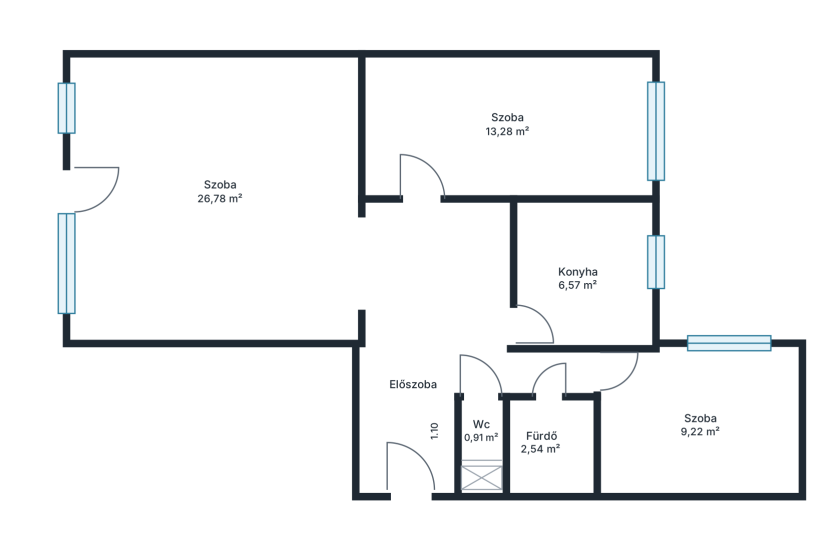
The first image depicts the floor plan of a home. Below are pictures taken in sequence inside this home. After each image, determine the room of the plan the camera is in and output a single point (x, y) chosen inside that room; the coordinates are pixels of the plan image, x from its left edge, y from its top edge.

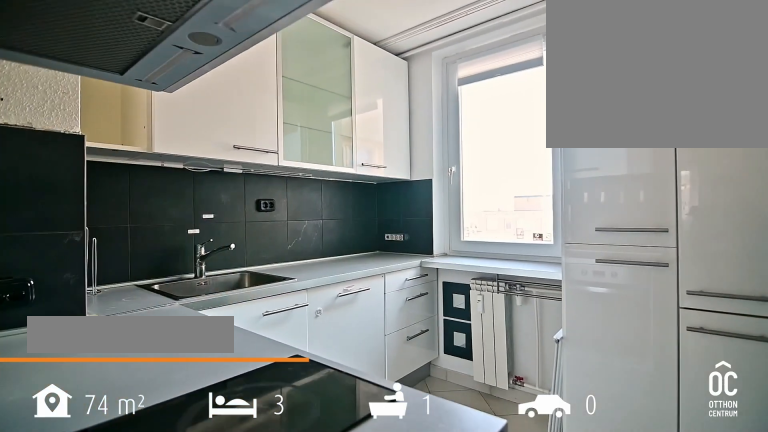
(578, 273)
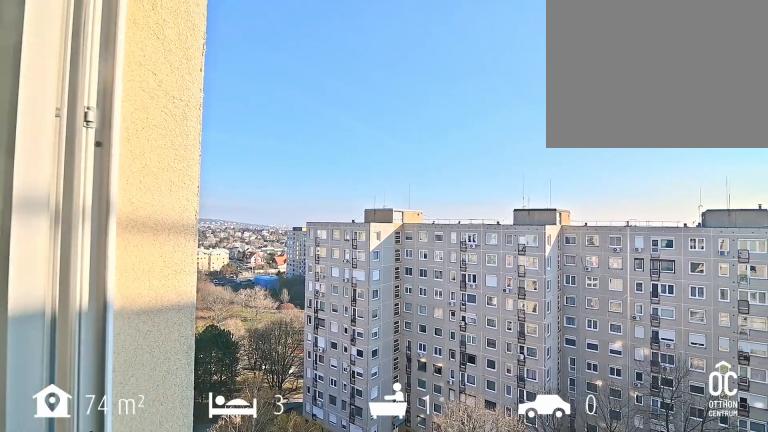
(578, 273)
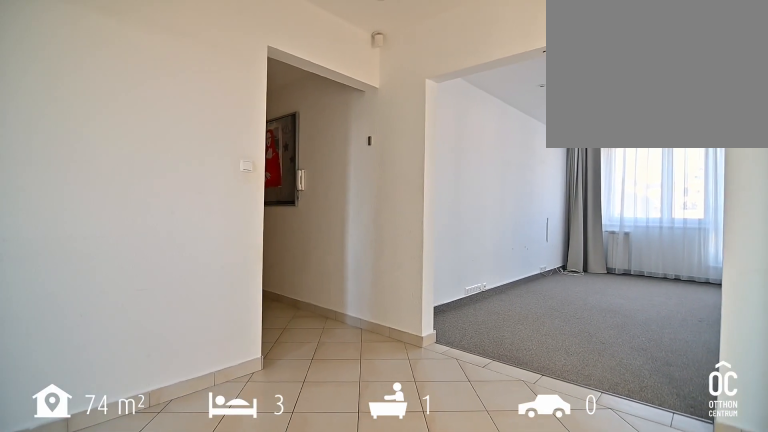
(433, 270)
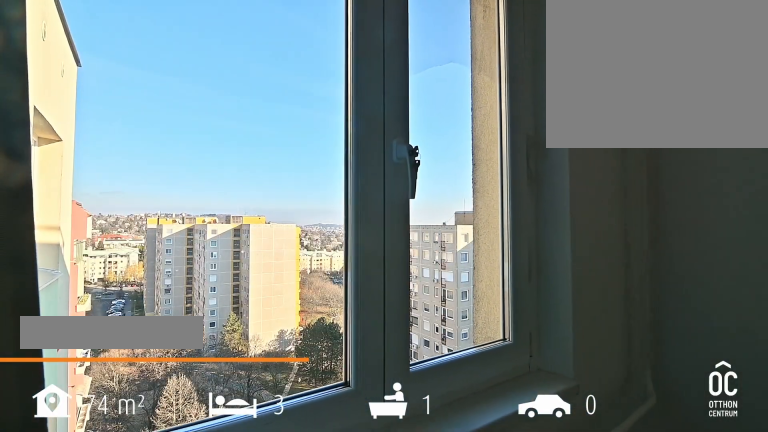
(695, 423)
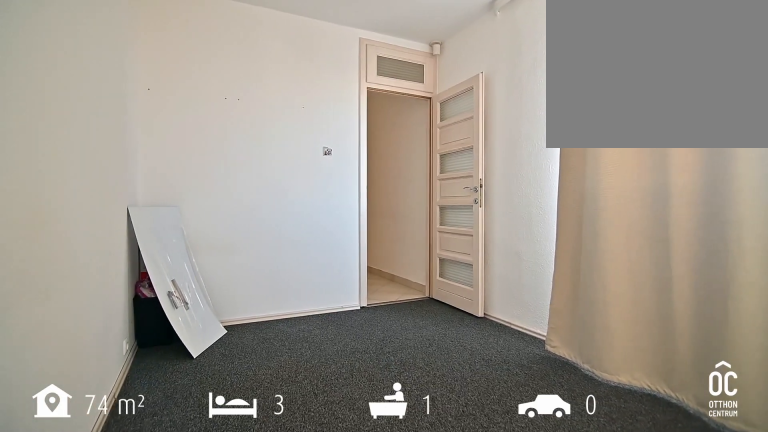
(695, 422)
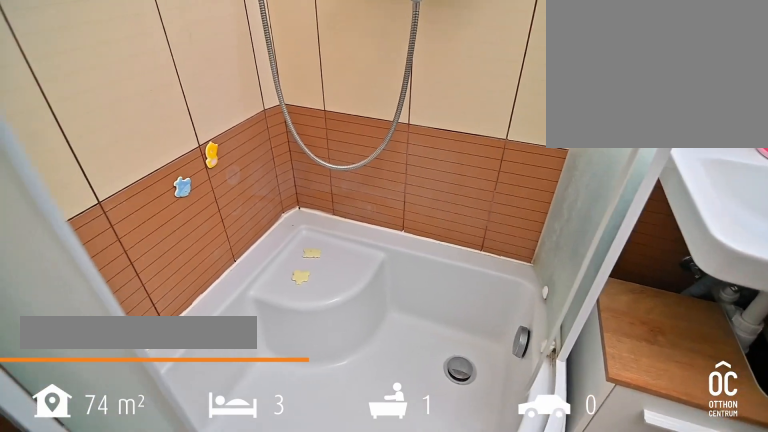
(548, 443)
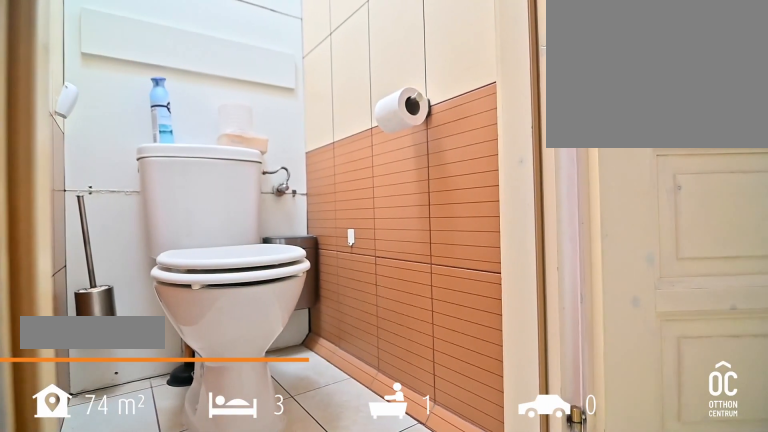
(480, 427)
